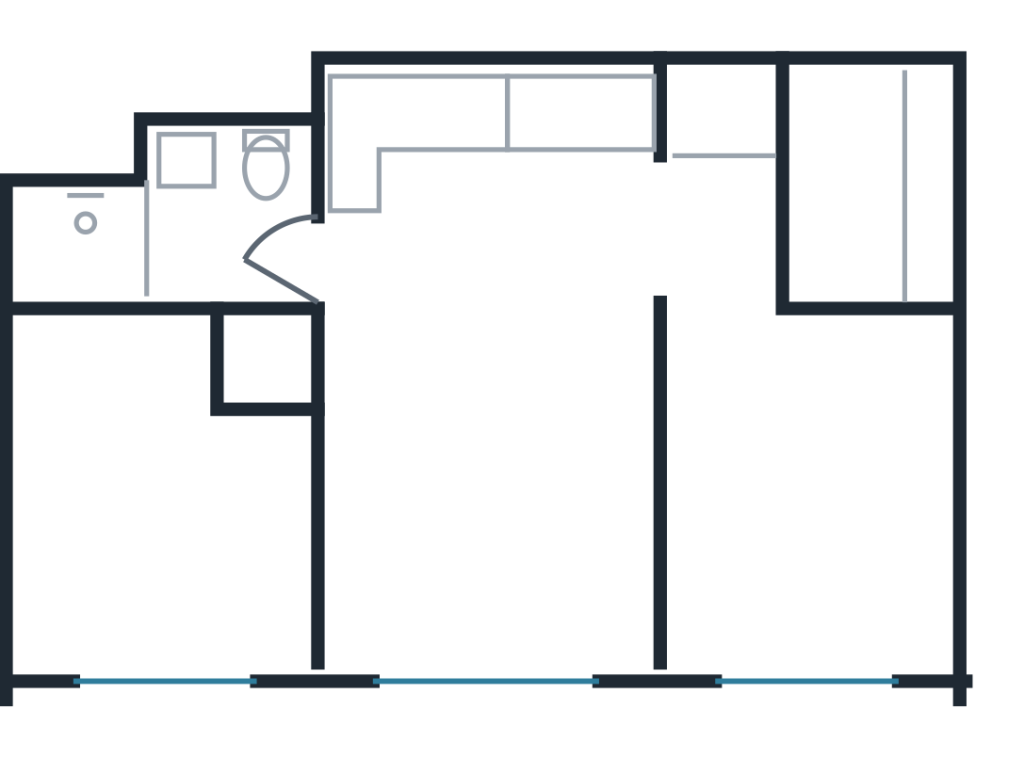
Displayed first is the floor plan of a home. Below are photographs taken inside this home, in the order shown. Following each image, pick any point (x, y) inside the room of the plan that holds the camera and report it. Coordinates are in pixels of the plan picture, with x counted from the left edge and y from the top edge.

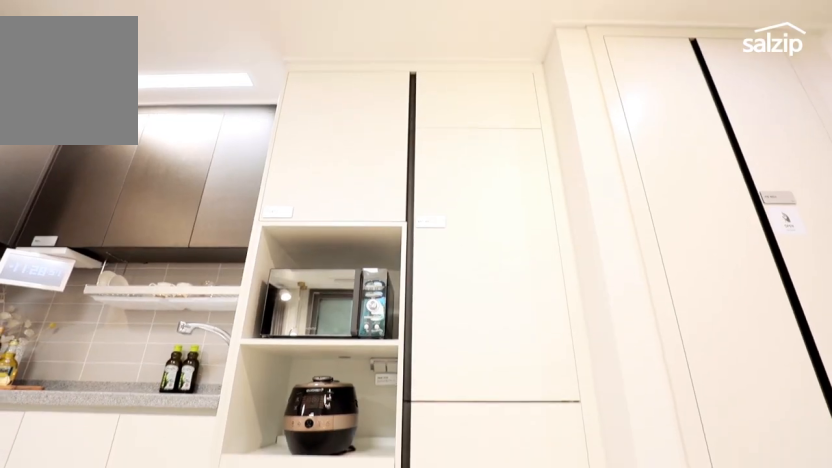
(509, 202)
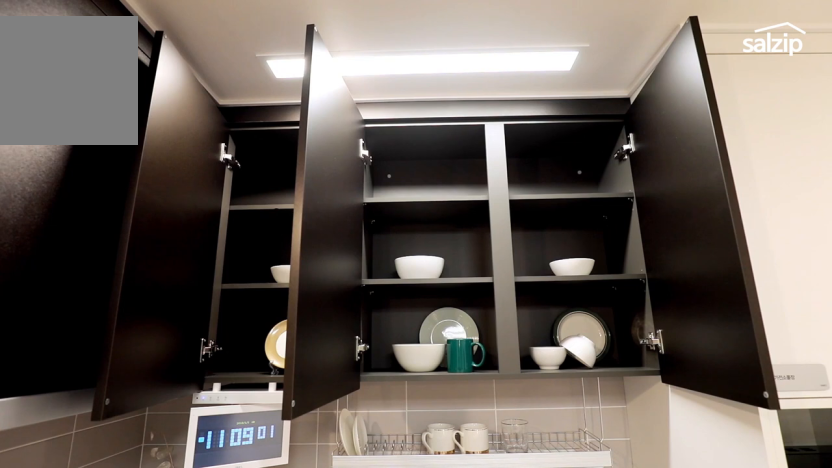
(523, 206)
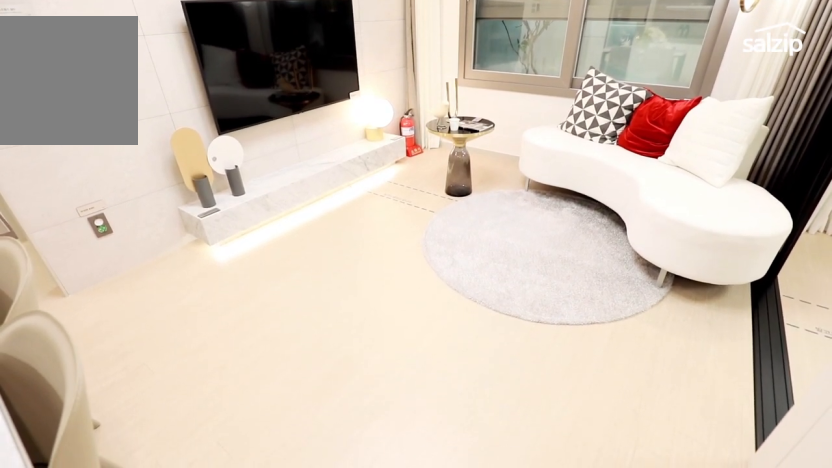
(492, 494)
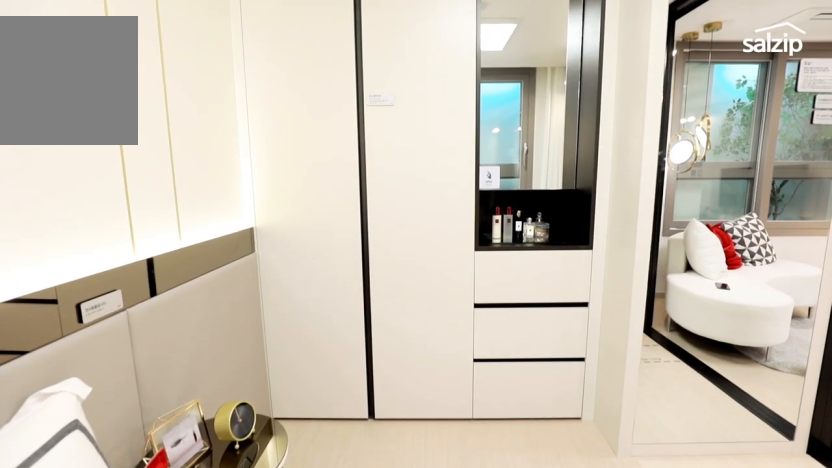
(147, 503)
